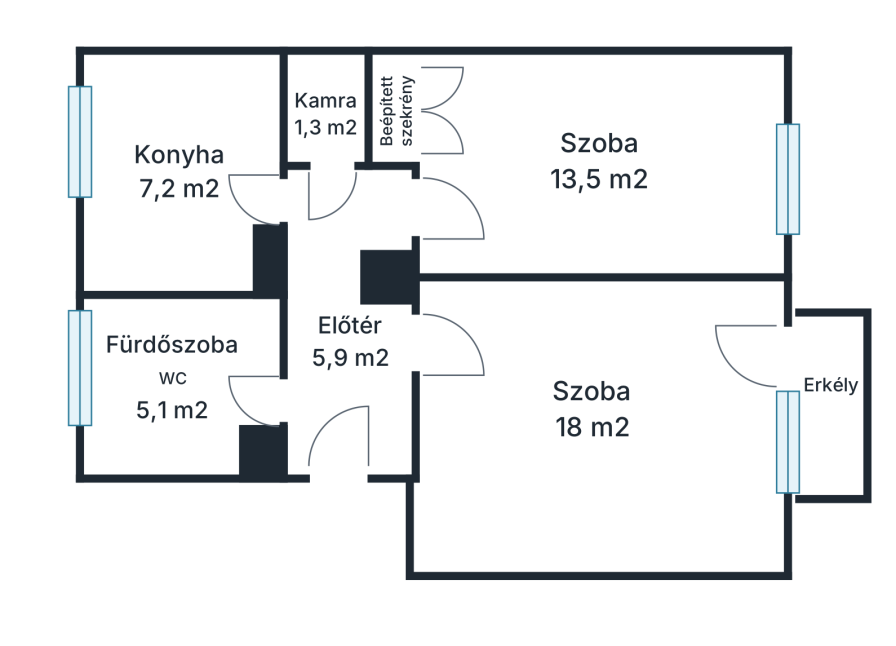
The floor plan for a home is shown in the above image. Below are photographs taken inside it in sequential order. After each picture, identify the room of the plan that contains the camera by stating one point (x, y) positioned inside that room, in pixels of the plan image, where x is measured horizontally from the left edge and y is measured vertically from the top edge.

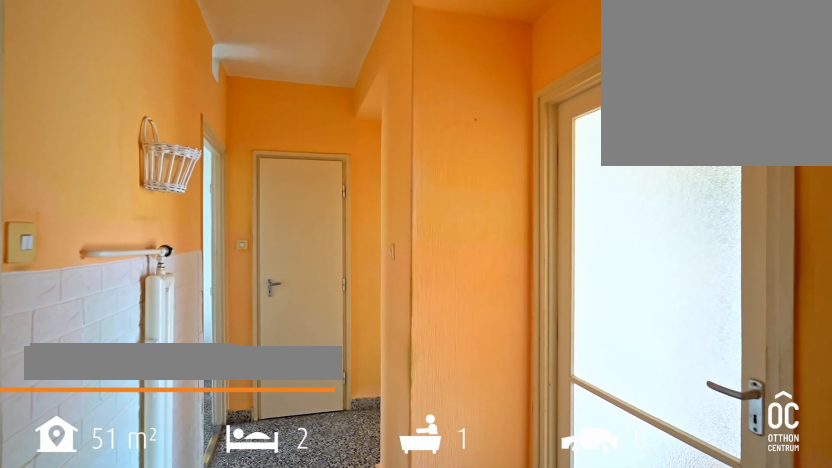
(347, 341)
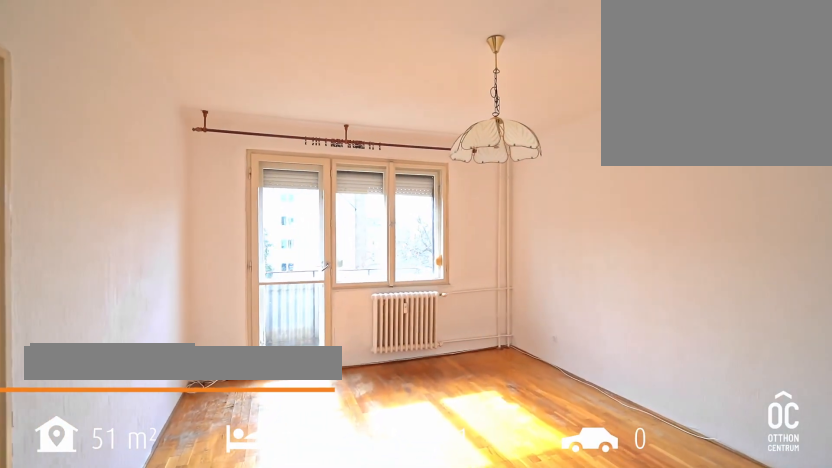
(594, 415)
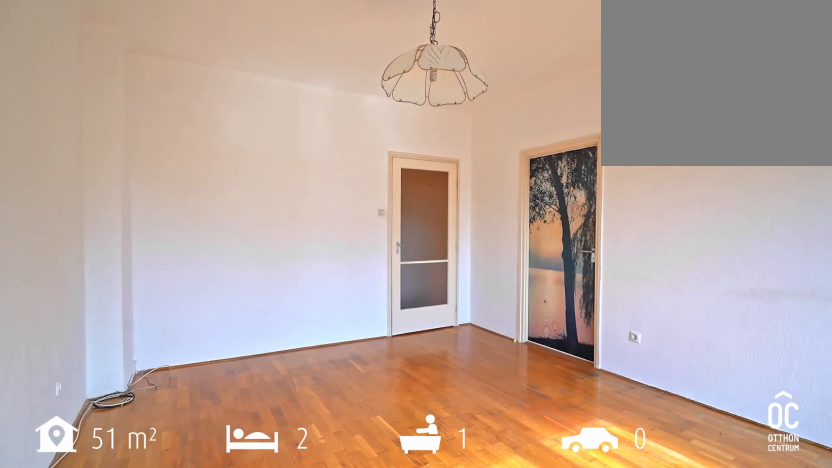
(594, 415)
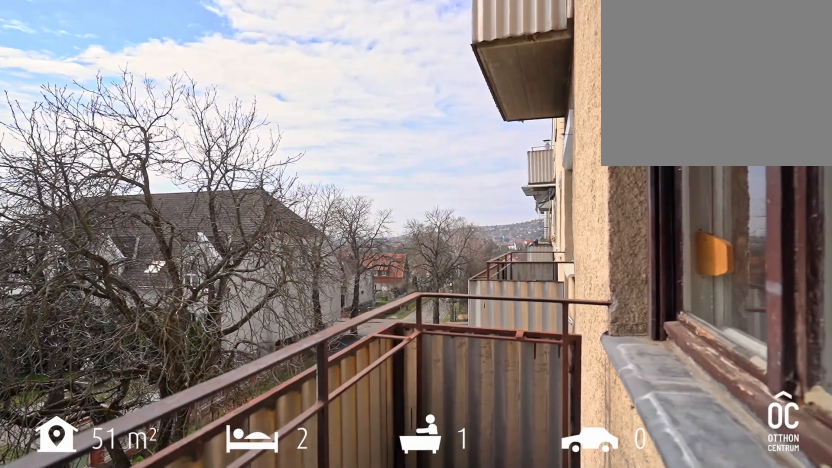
(828, 401)
